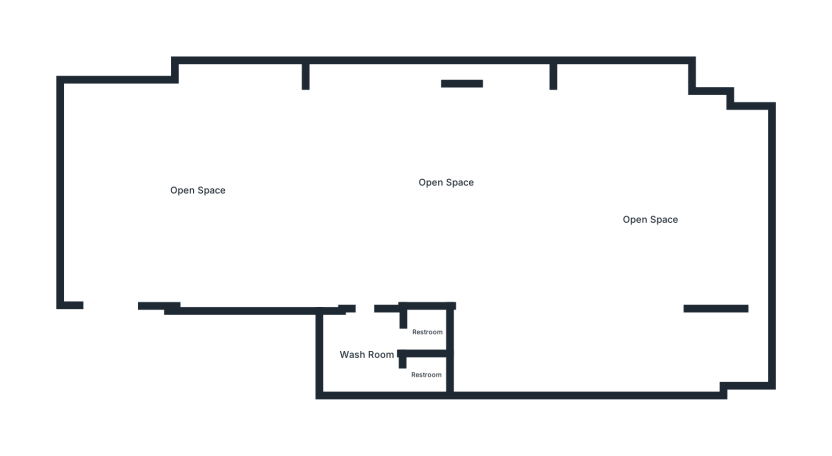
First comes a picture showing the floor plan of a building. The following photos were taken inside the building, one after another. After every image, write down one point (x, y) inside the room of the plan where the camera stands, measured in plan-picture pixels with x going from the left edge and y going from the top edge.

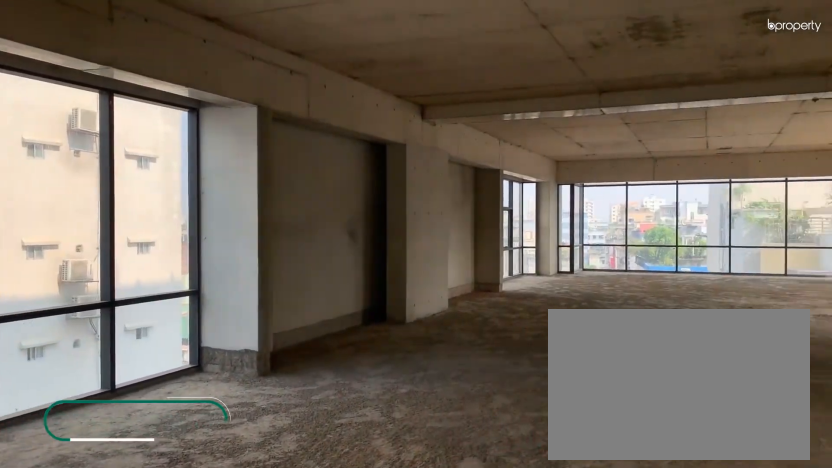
(199, 191)
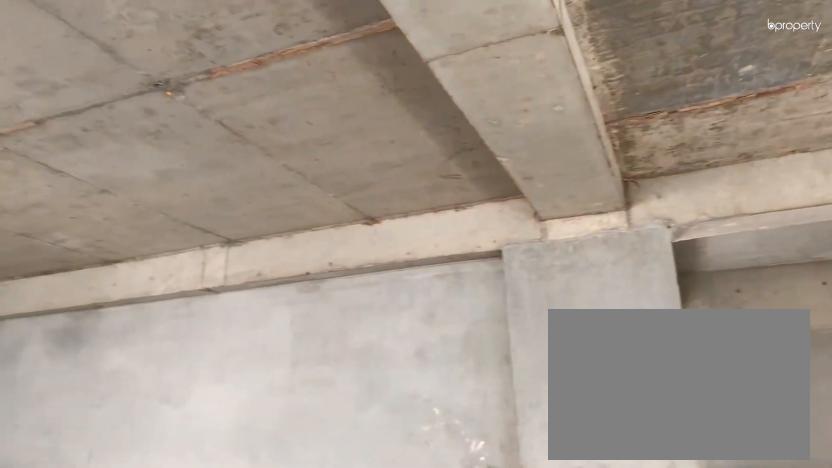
(199, 191)
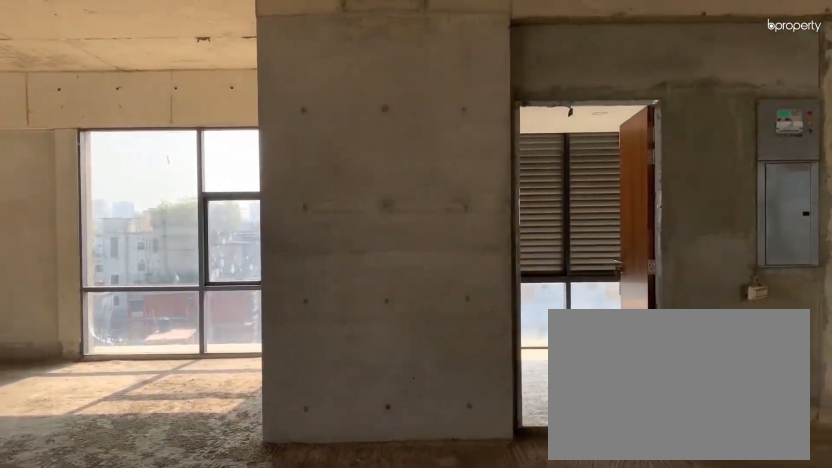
(448, 182)
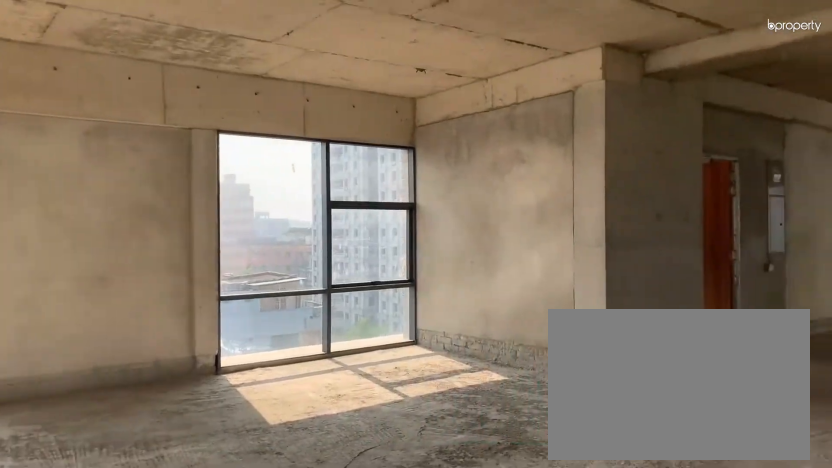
(653, 219)
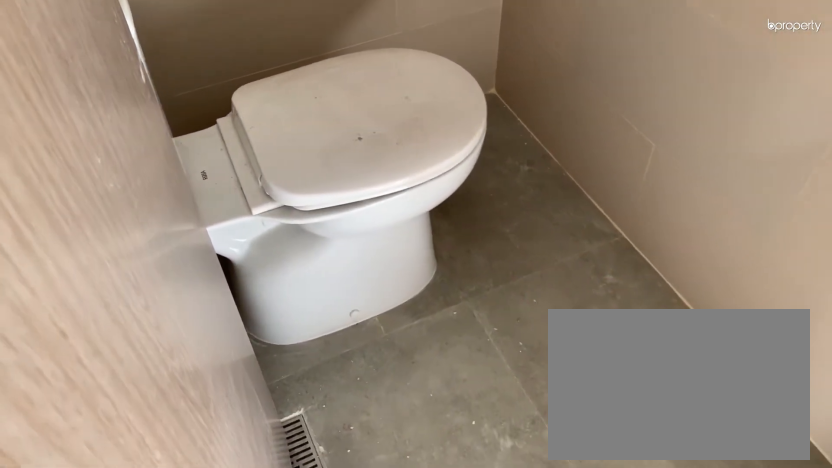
(426, 377)
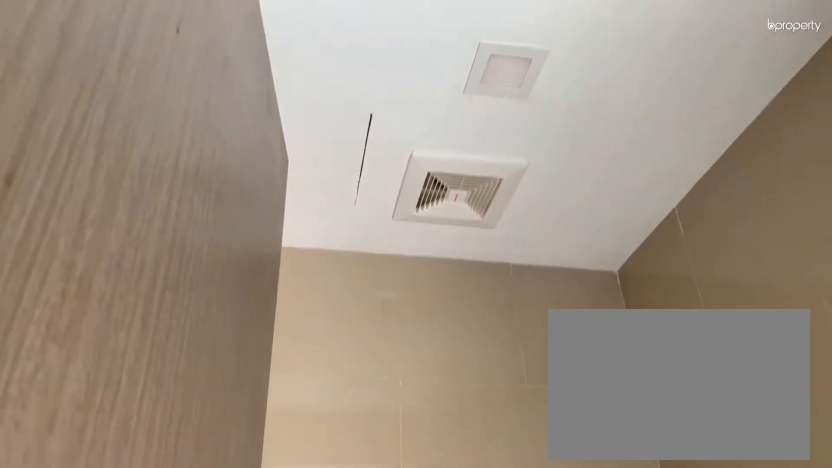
(426, 377)
